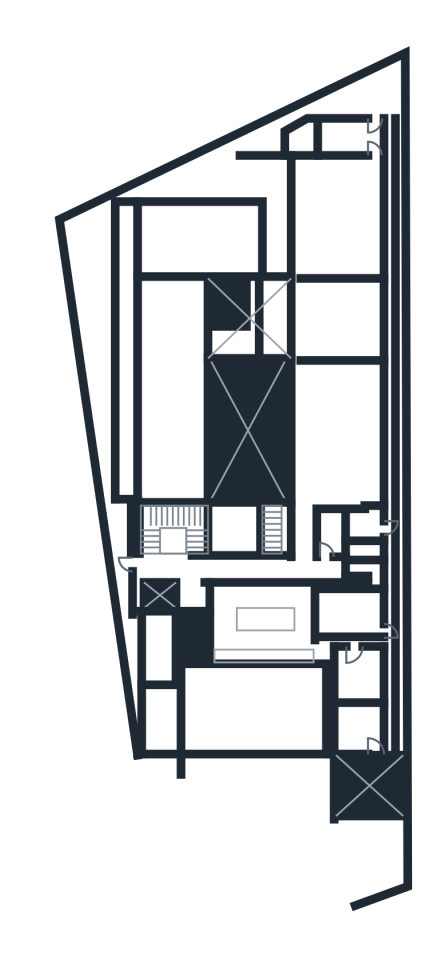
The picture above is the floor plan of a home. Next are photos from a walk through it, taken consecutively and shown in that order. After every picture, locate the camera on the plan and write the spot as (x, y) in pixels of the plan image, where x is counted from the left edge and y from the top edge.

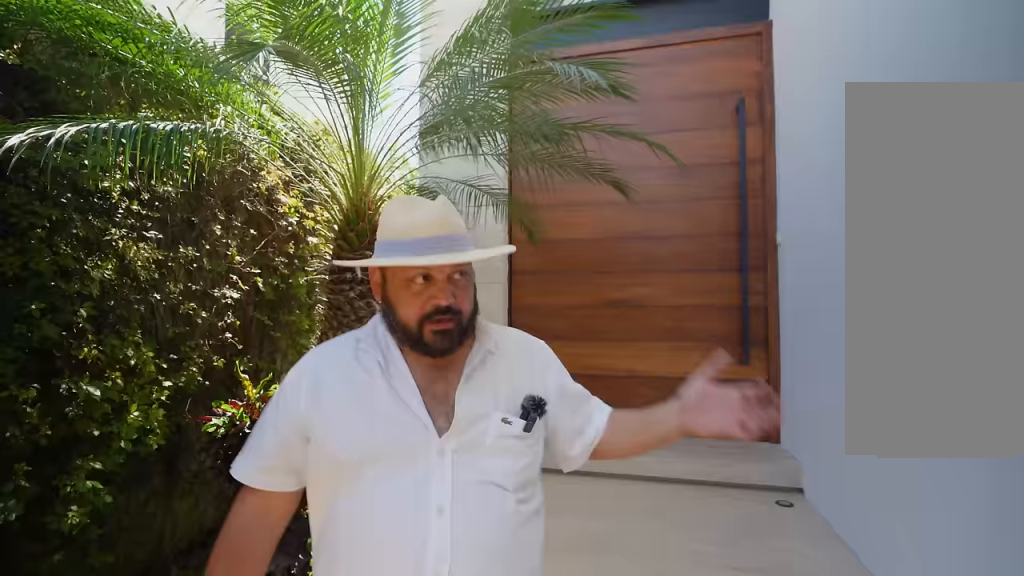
(159, 641)
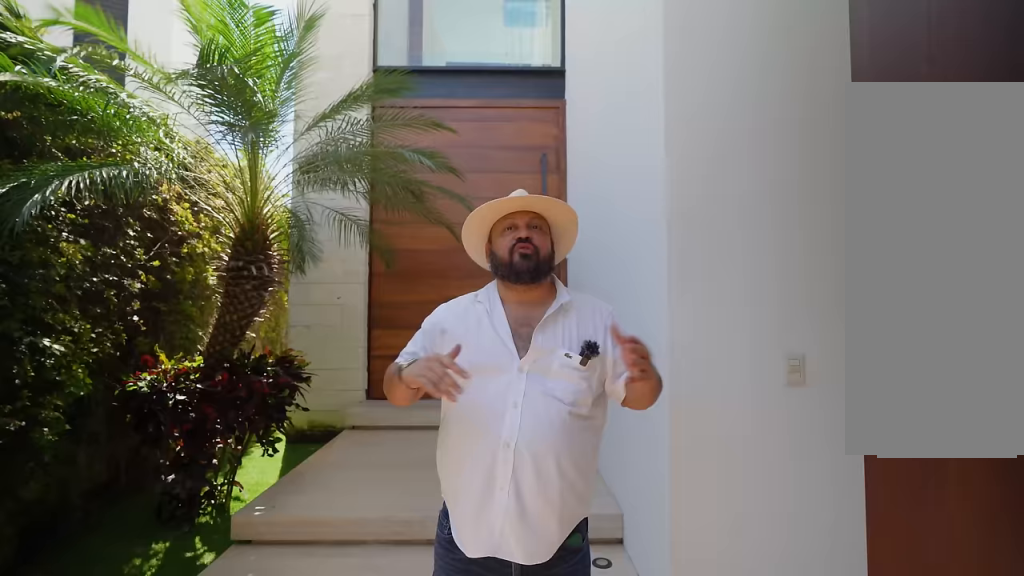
(162, 665)
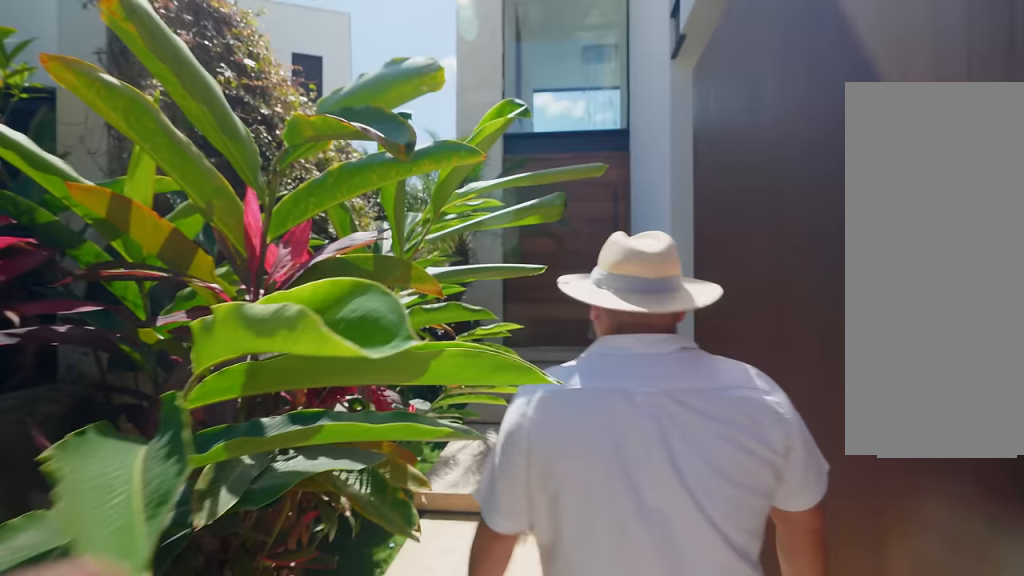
(165, 726)
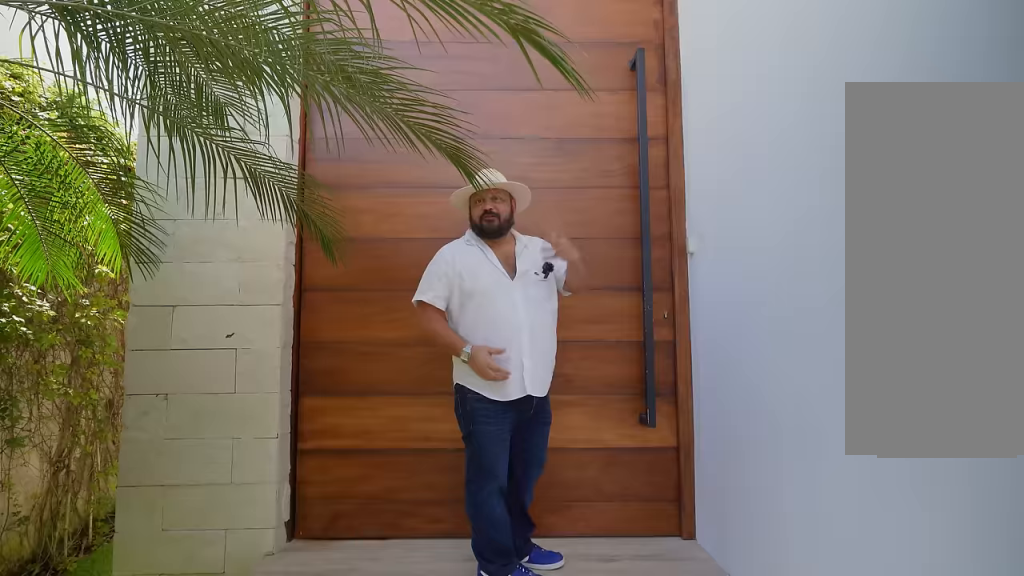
(162, 662)
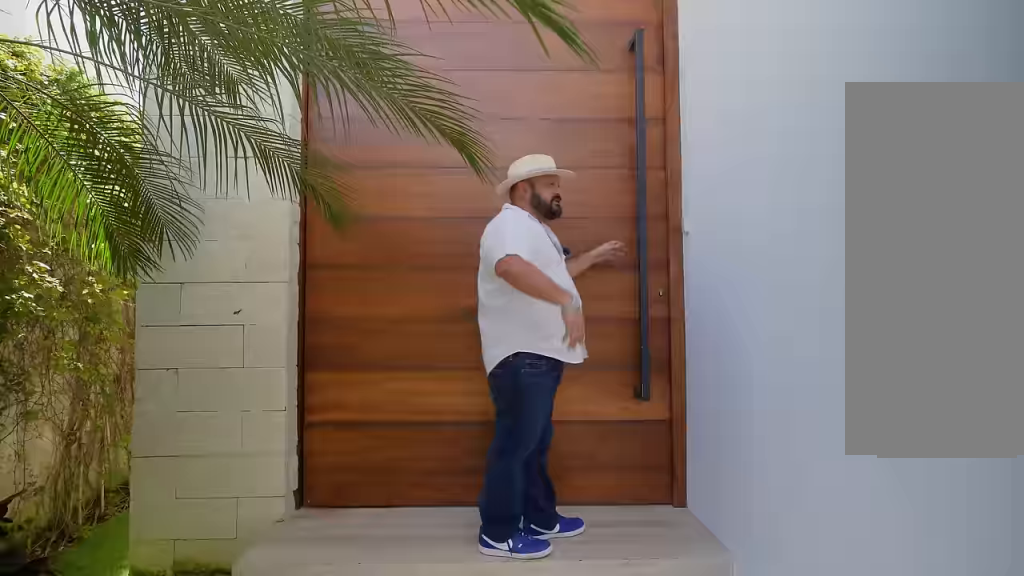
(162, 653)
